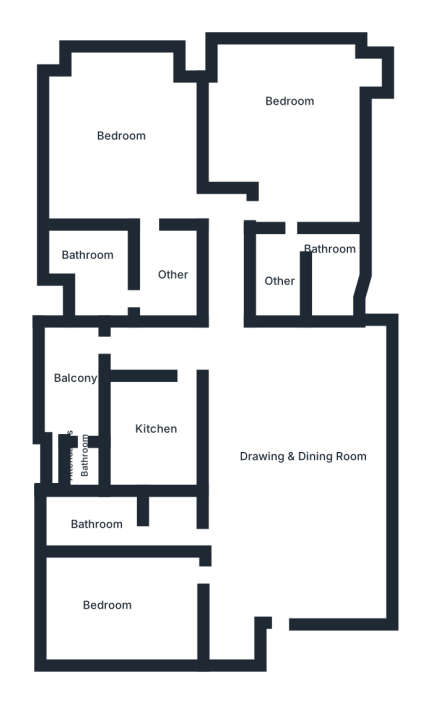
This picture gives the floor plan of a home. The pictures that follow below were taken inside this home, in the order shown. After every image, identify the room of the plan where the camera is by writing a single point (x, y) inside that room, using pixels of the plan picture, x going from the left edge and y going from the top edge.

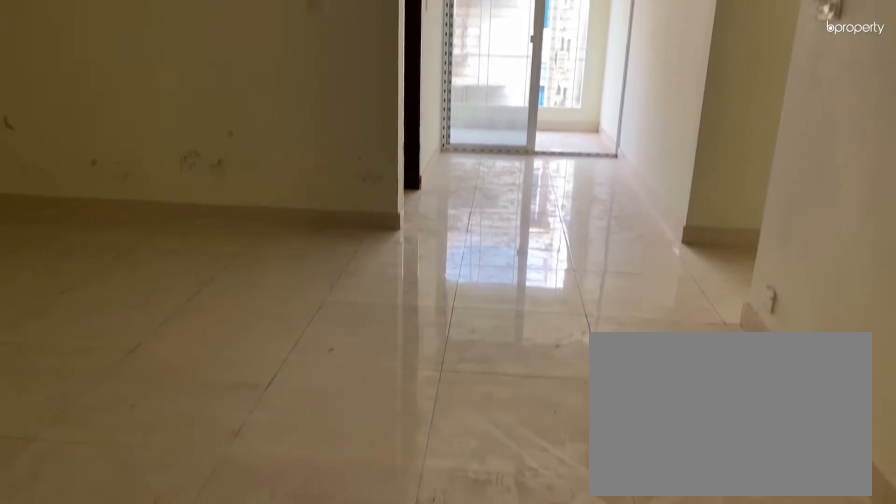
(297, 458)
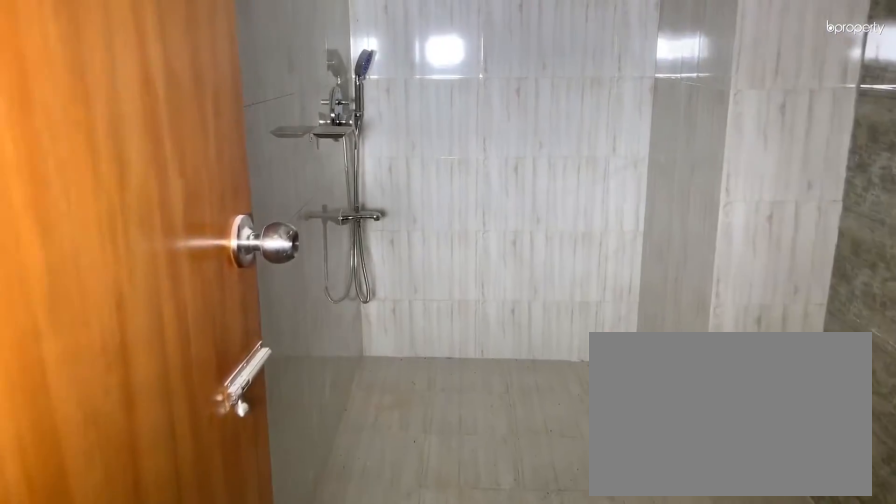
(100, 526)
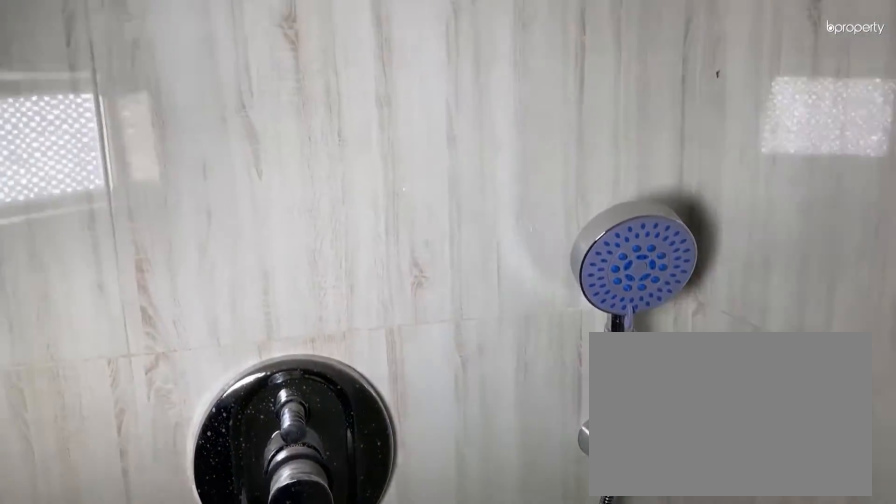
(100, 526)
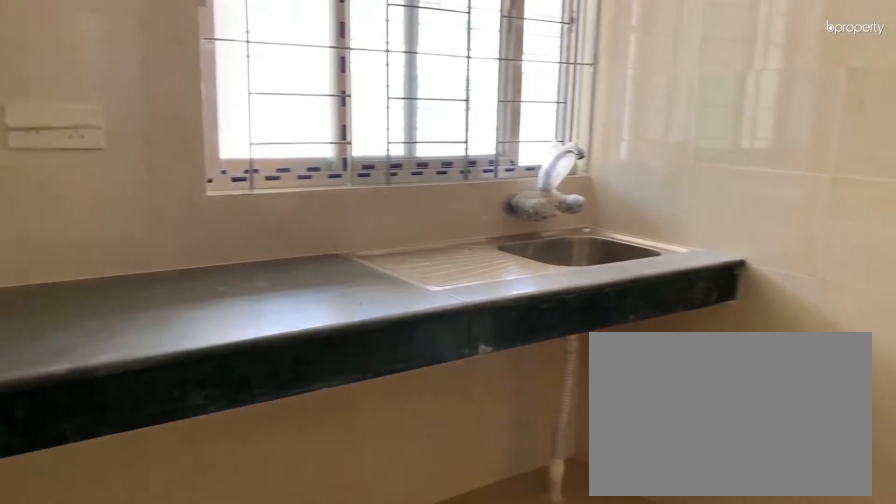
(155, 437)
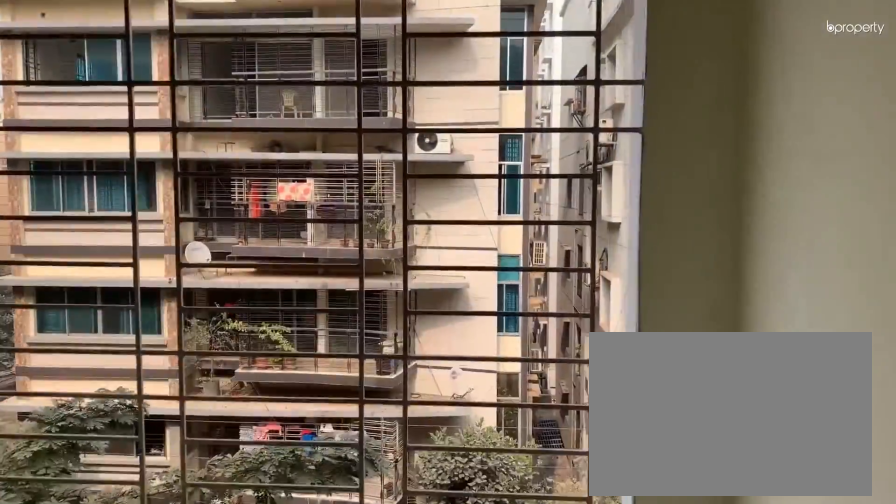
(72, 379)
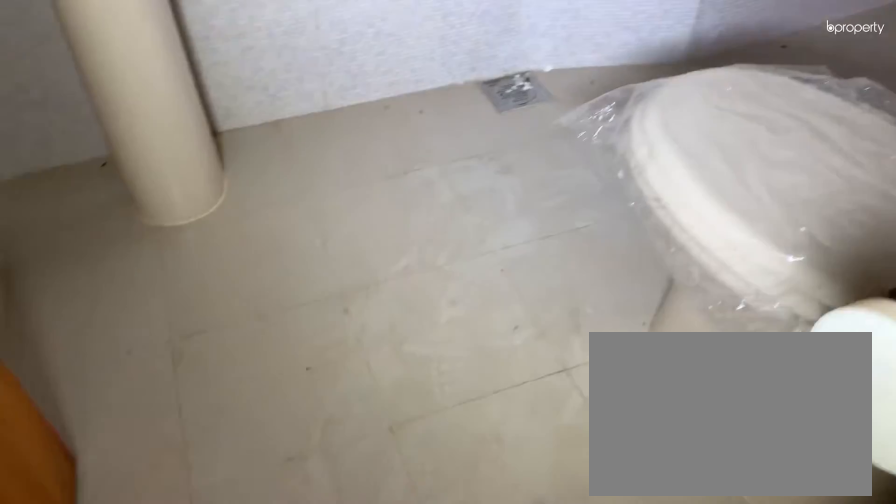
(337, 259)
